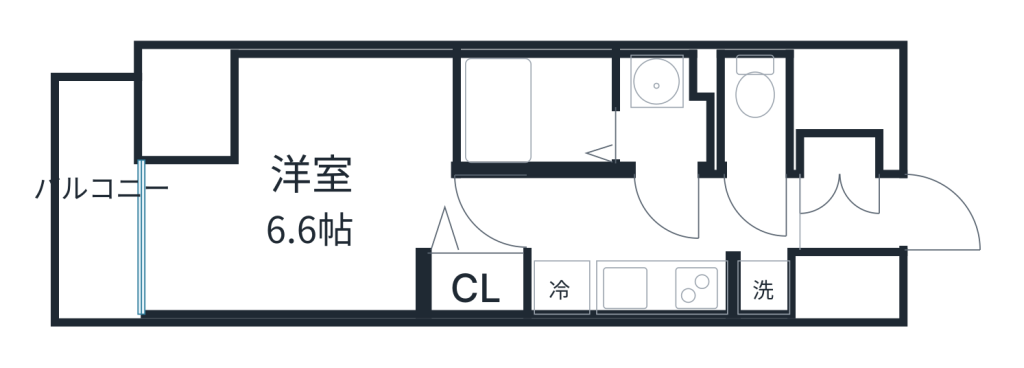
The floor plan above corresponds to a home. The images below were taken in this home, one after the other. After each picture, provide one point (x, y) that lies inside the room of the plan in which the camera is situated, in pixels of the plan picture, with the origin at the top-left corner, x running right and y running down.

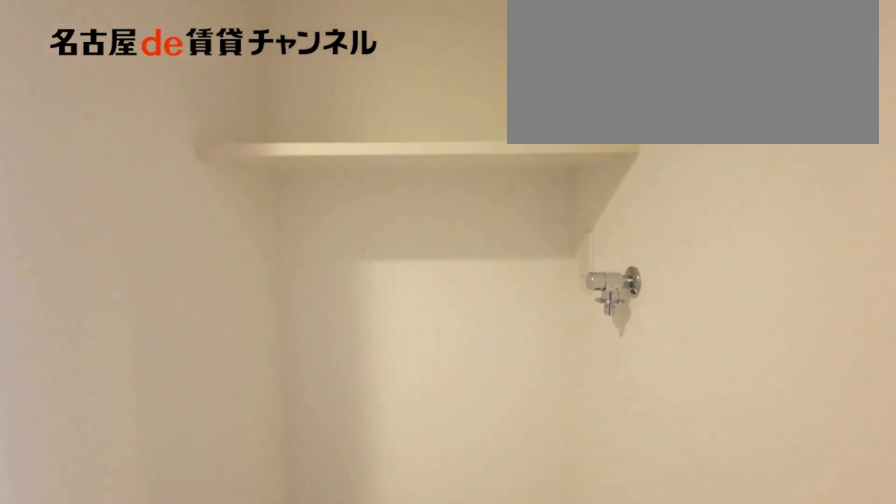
(760, 285)
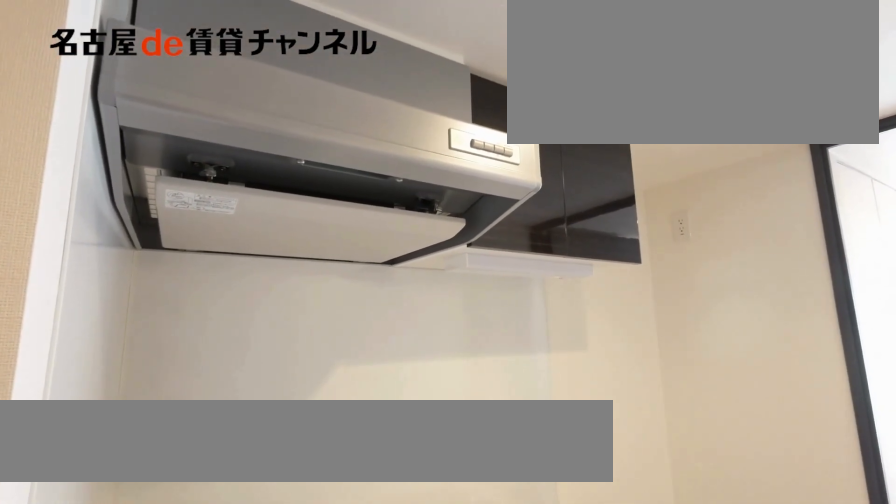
(629, 282)
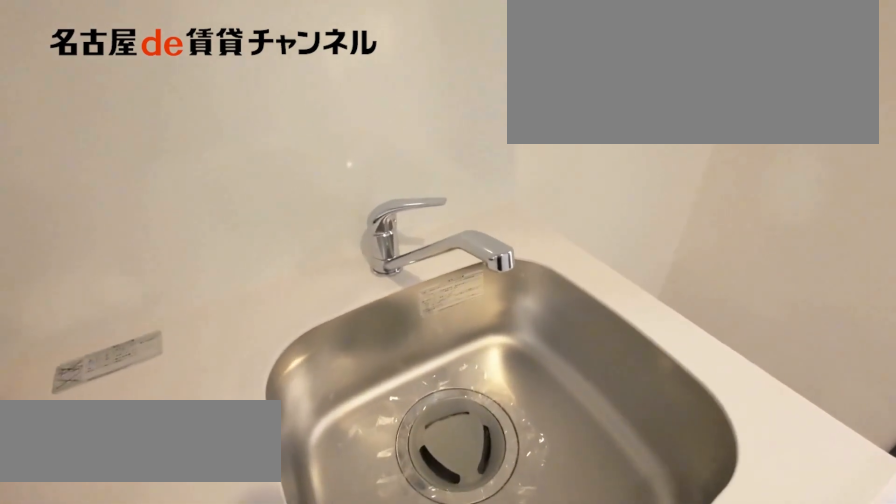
(629, 282)
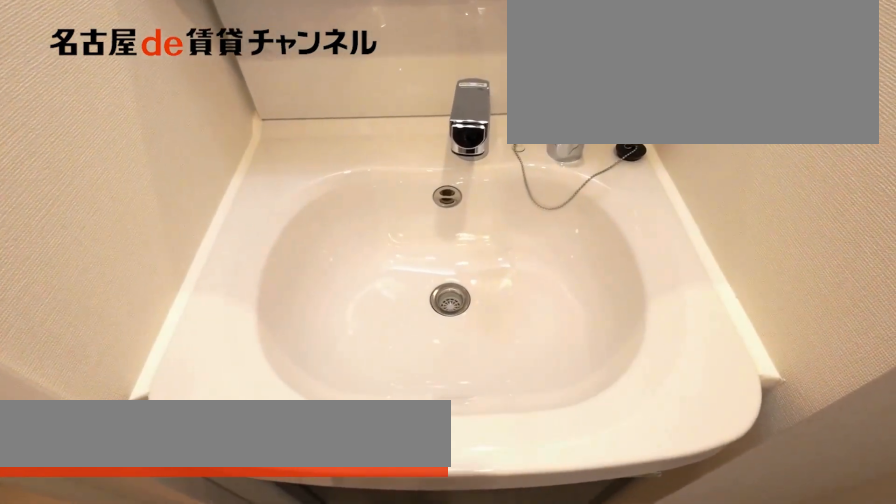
(666, 112)
